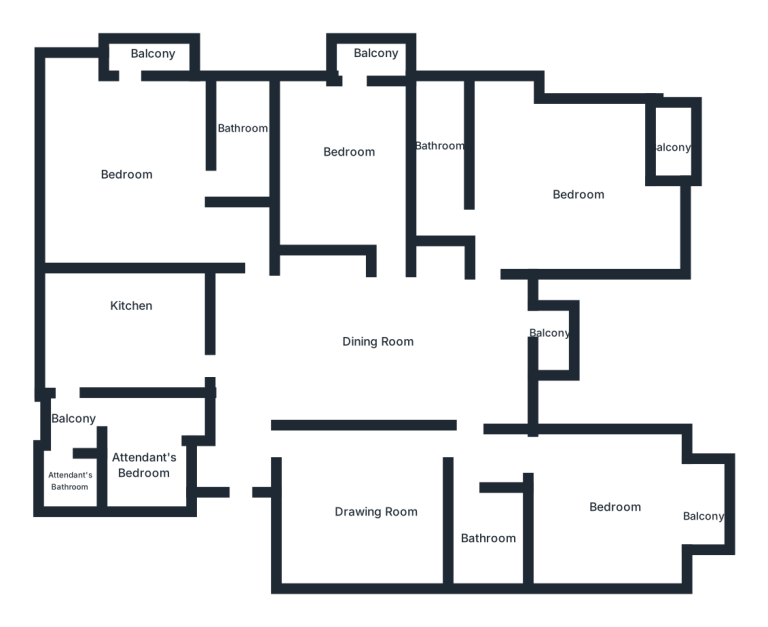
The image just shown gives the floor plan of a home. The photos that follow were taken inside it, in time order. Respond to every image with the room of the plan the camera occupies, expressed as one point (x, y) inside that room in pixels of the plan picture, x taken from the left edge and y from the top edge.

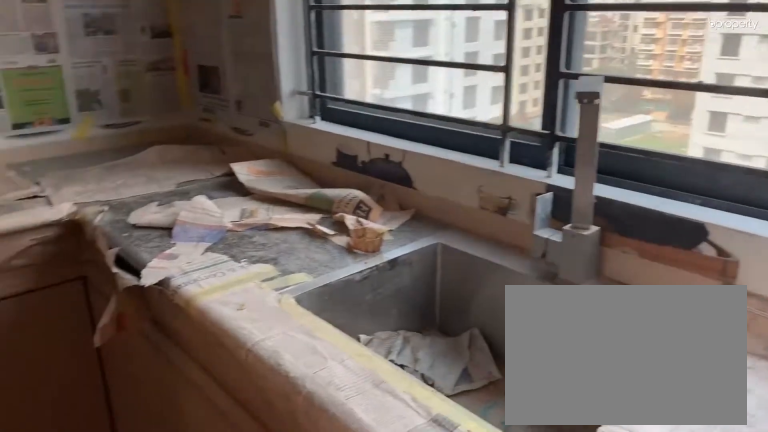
(127, 323)
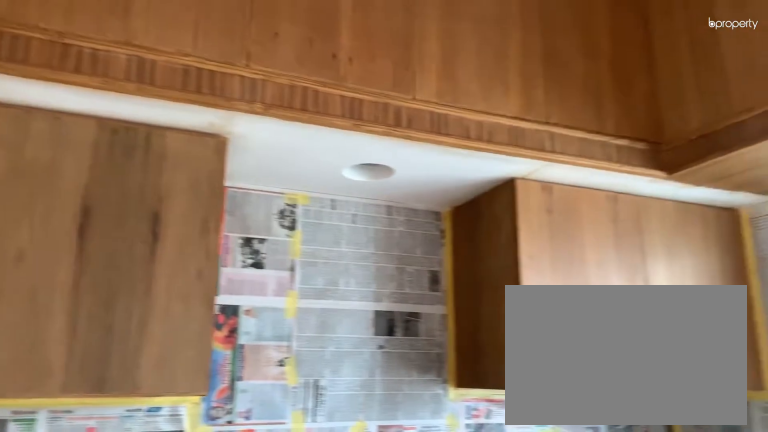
(127, 323)
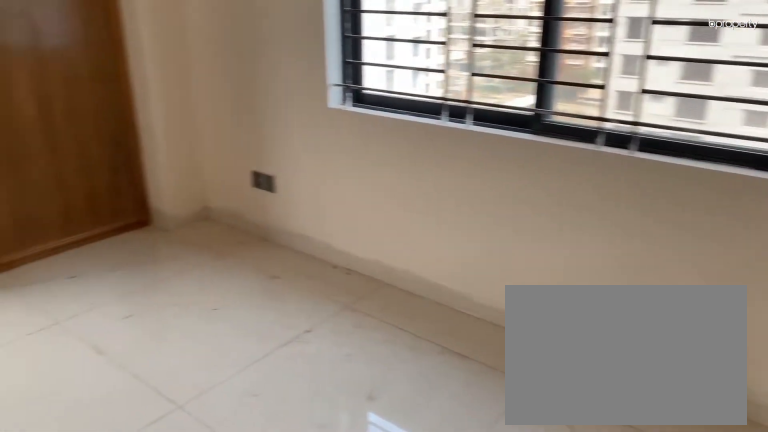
(134, 176)
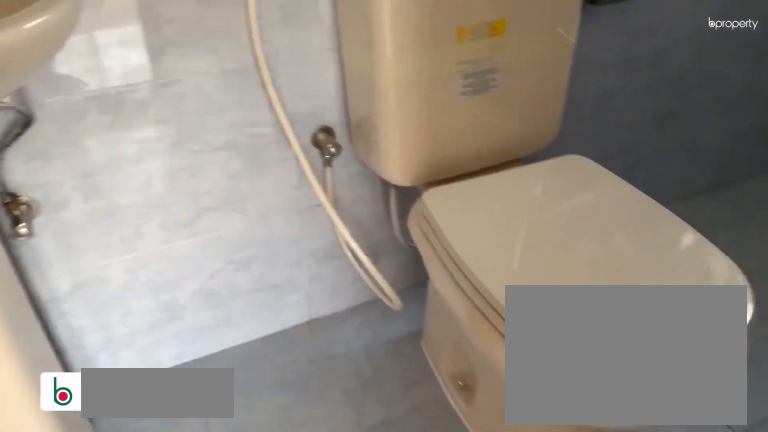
(234, 152)
